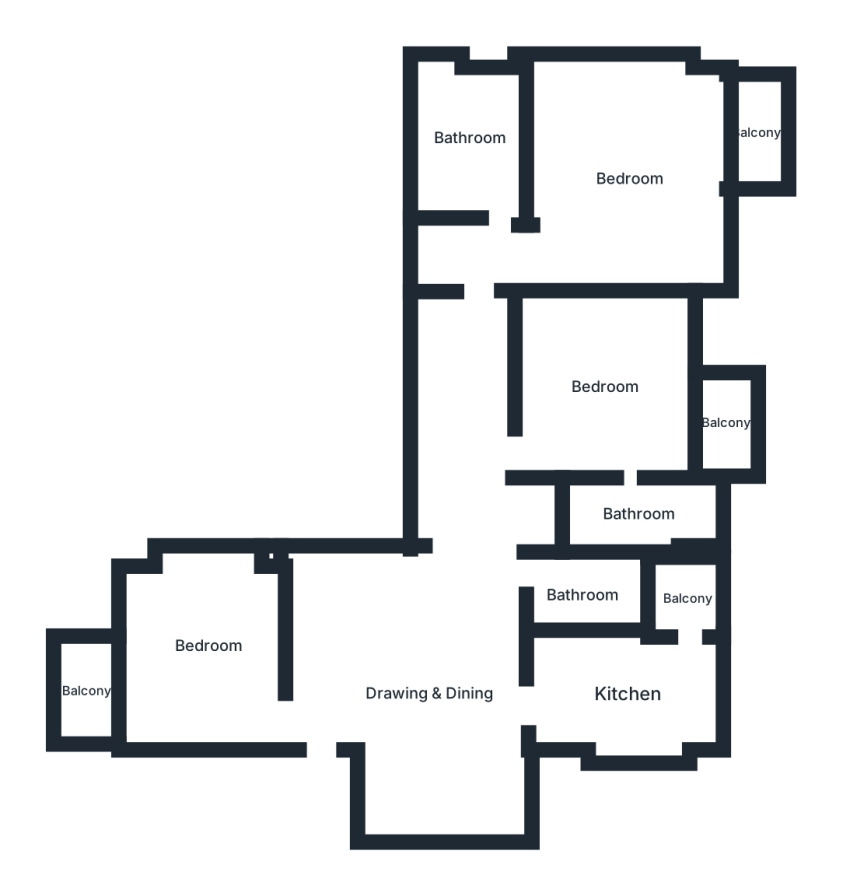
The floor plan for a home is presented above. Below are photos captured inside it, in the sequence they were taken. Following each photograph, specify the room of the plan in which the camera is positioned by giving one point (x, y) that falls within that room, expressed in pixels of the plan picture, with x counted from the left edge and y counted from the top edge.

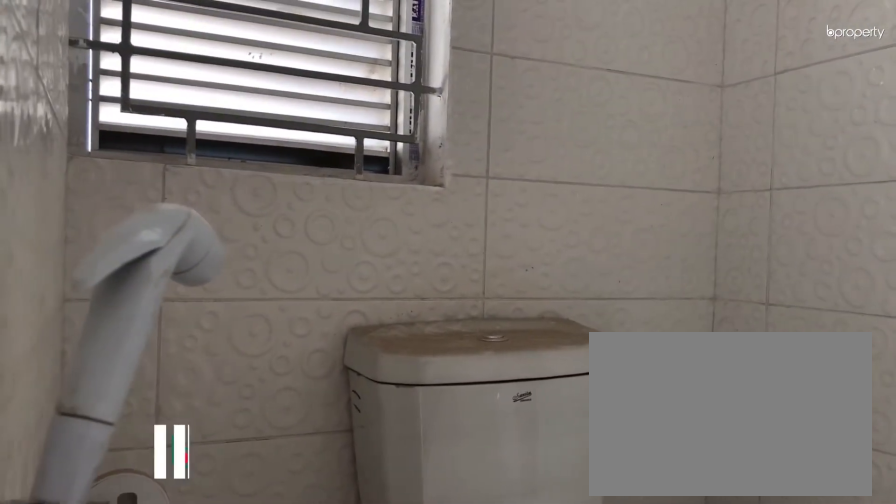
(638, 514)
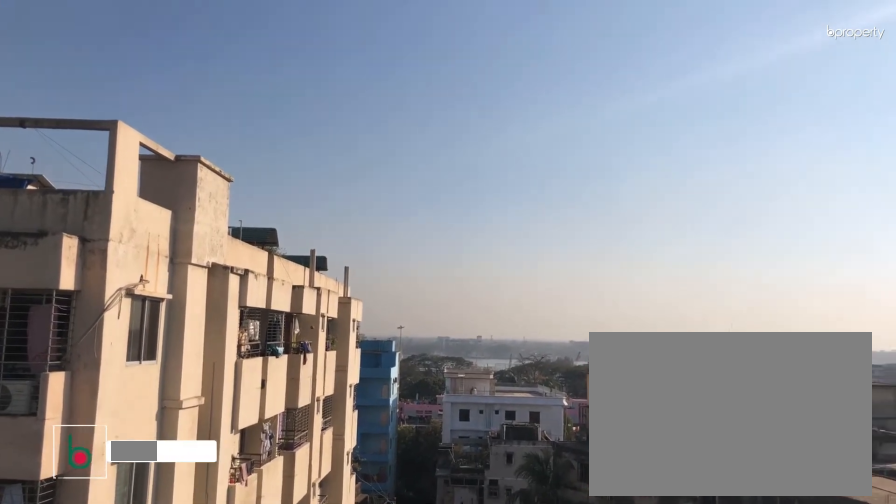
(724, 418)
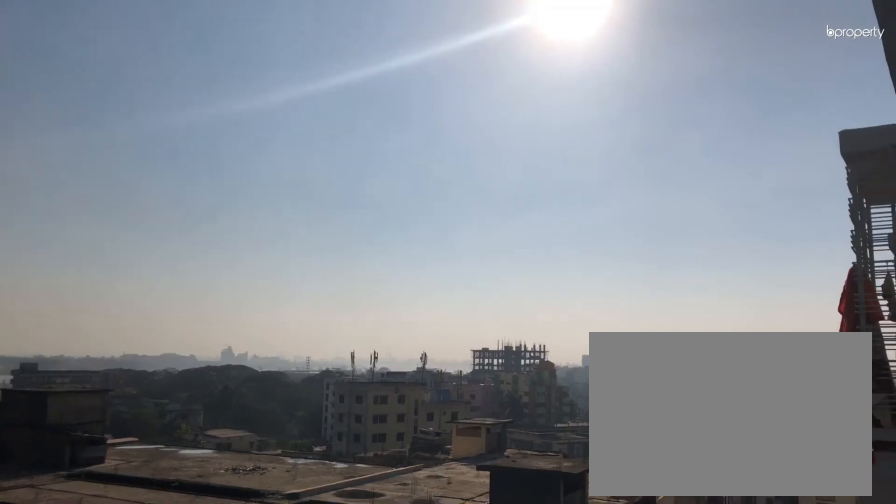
(724, 418)
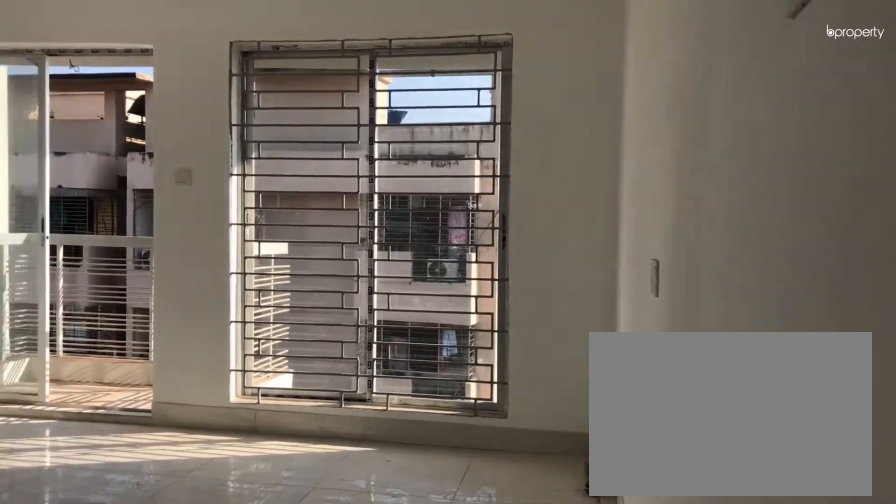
(625, 177)
